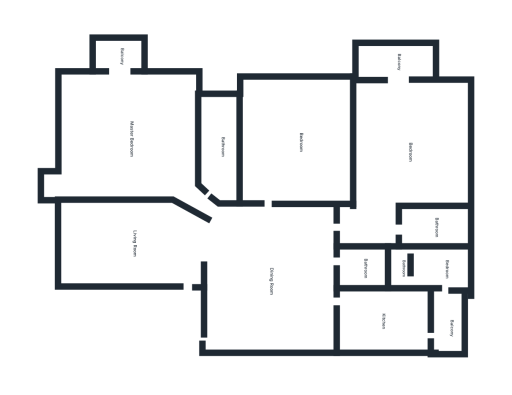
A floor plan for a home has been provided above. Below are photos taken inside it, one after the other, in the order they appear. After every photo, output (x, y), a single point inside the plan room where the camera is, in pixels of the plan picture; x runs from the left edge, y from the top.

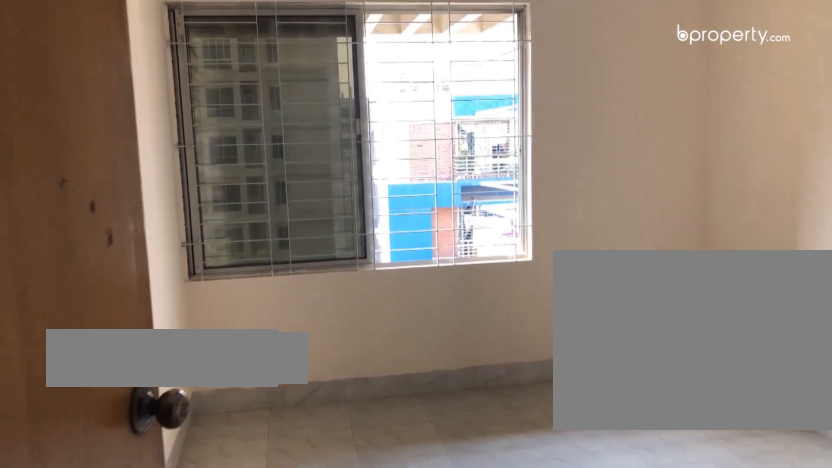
(292, 138)
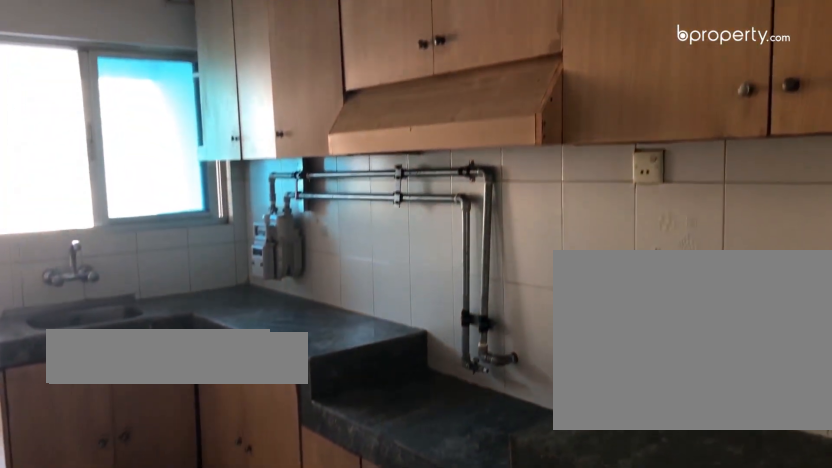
(382, 315)
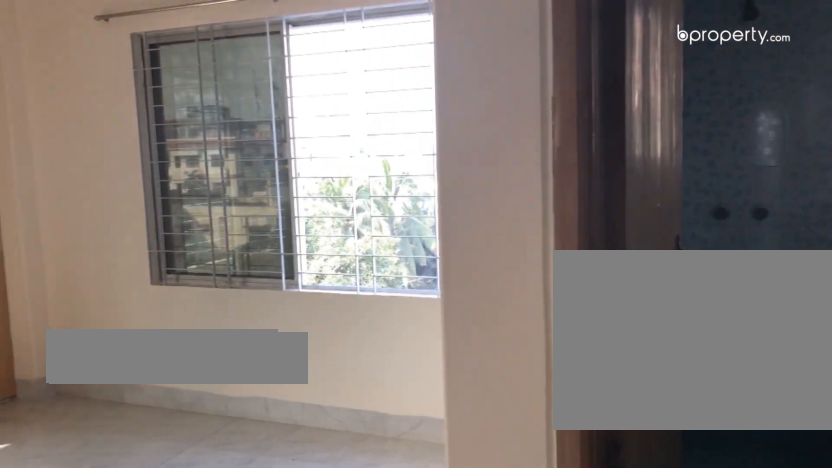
(421, 157)
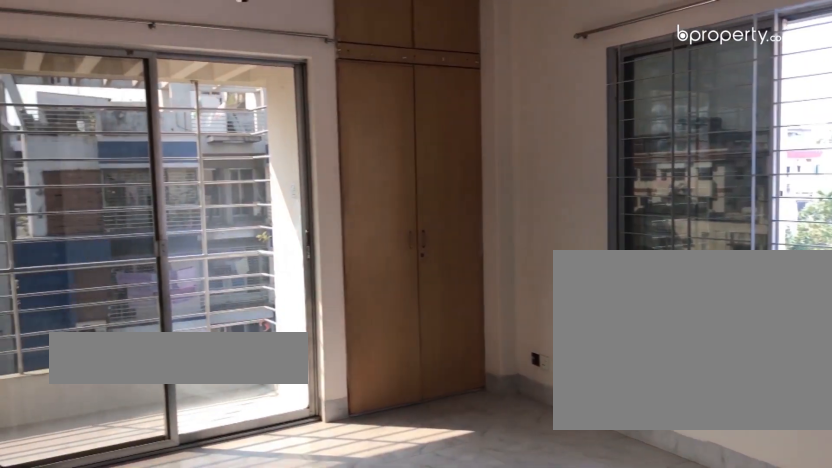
(421, 157)
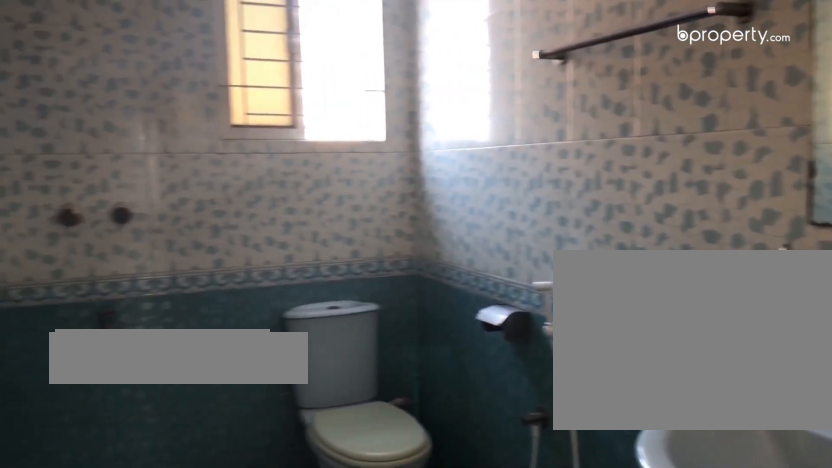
(449, 228)
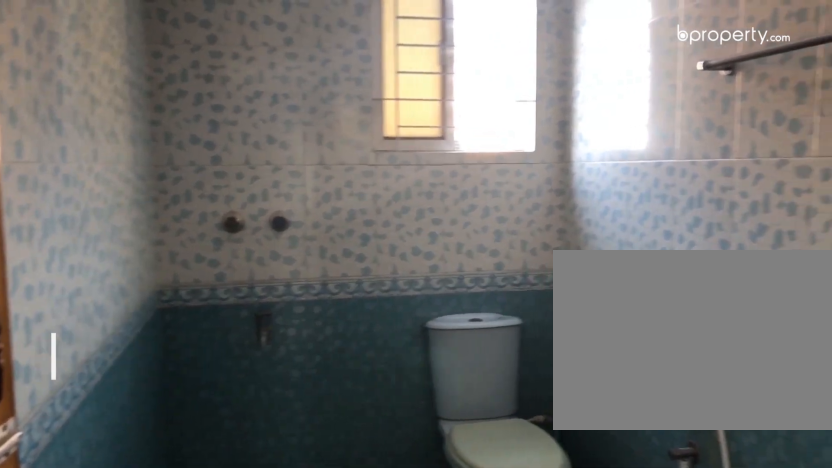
(449, 228)
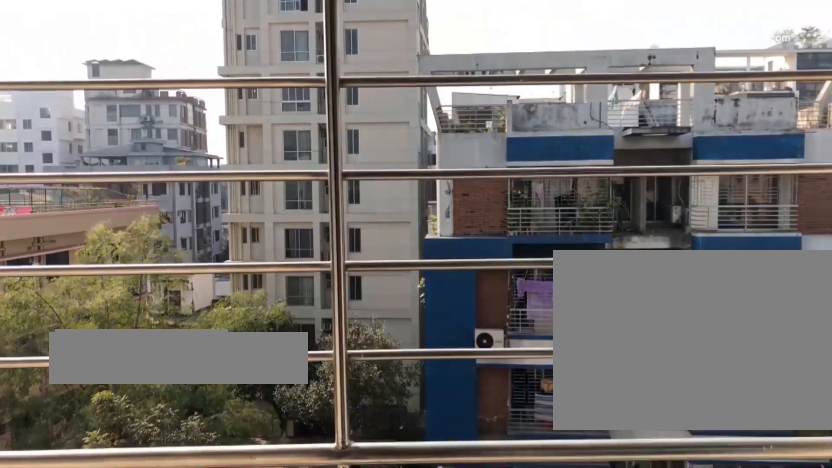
(398, 54)
